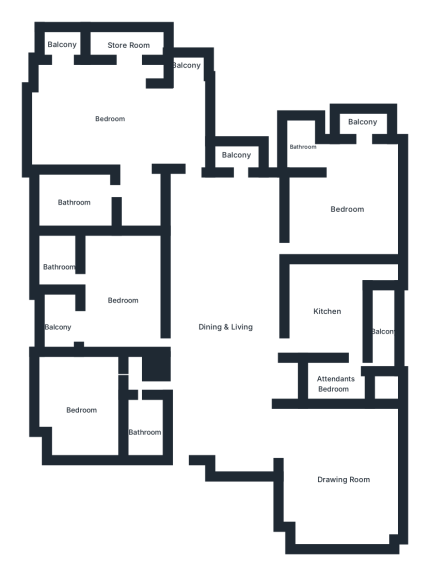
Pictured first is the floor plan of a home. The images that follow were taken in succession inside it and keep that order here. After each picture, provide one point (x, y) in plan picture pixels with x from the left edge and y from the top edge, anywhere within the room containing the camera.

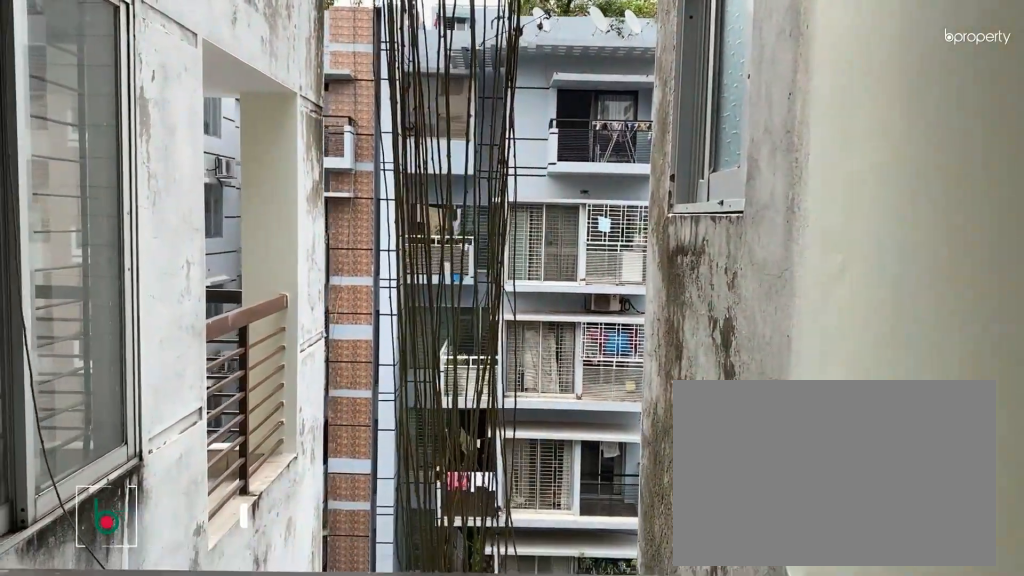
(237, 155)
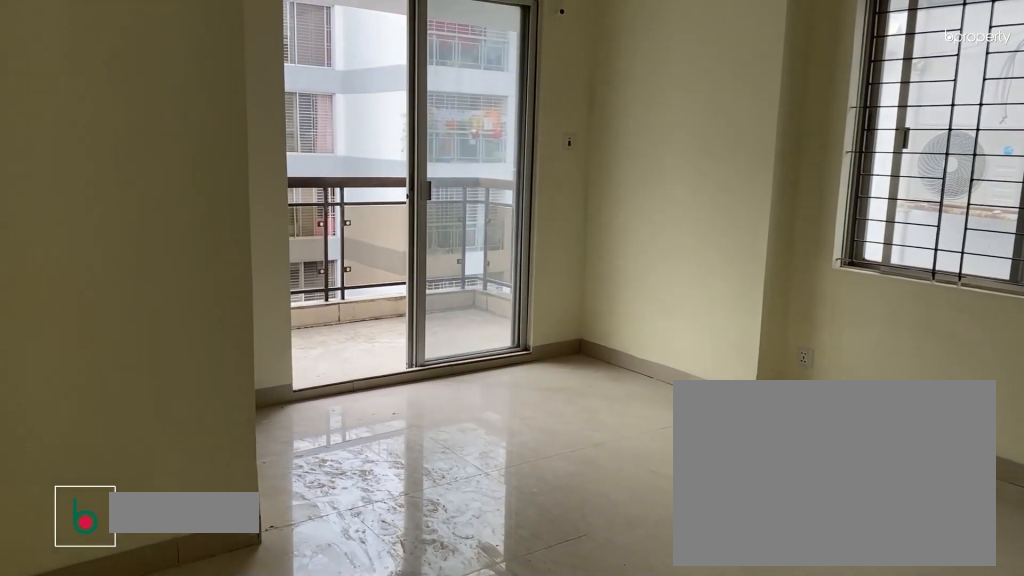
(348, 209)
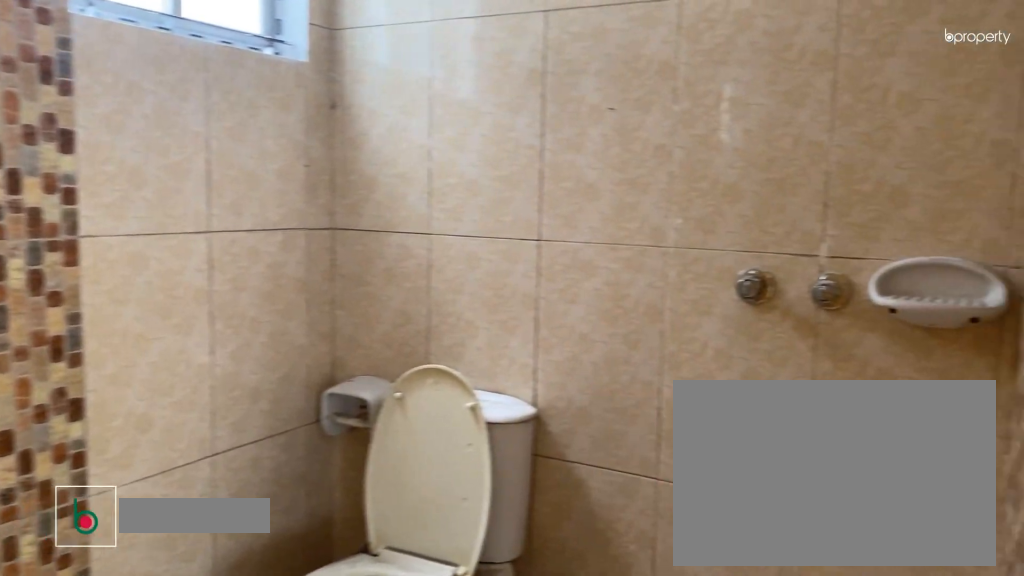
(301, 147)
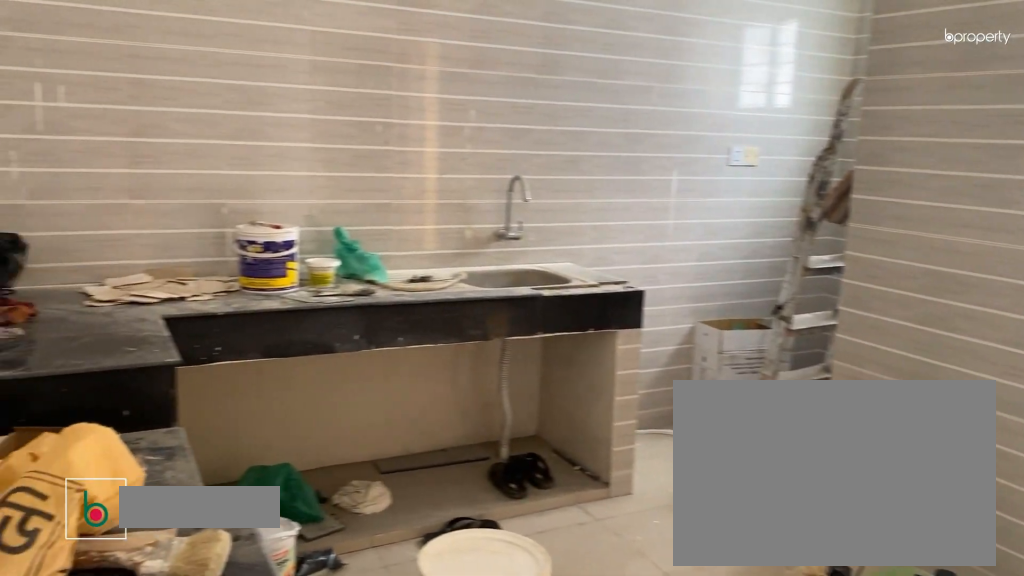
(329, 311)
